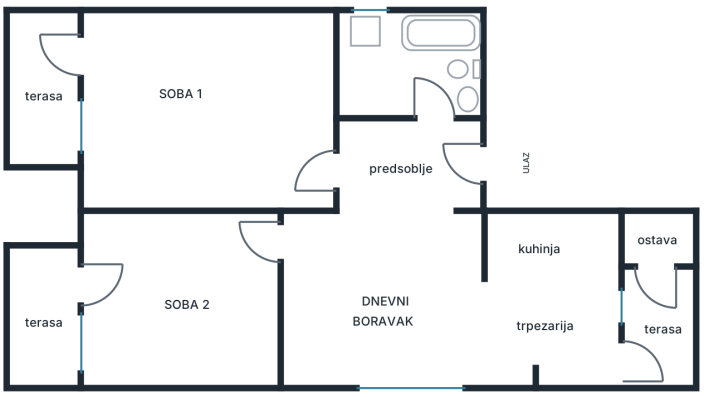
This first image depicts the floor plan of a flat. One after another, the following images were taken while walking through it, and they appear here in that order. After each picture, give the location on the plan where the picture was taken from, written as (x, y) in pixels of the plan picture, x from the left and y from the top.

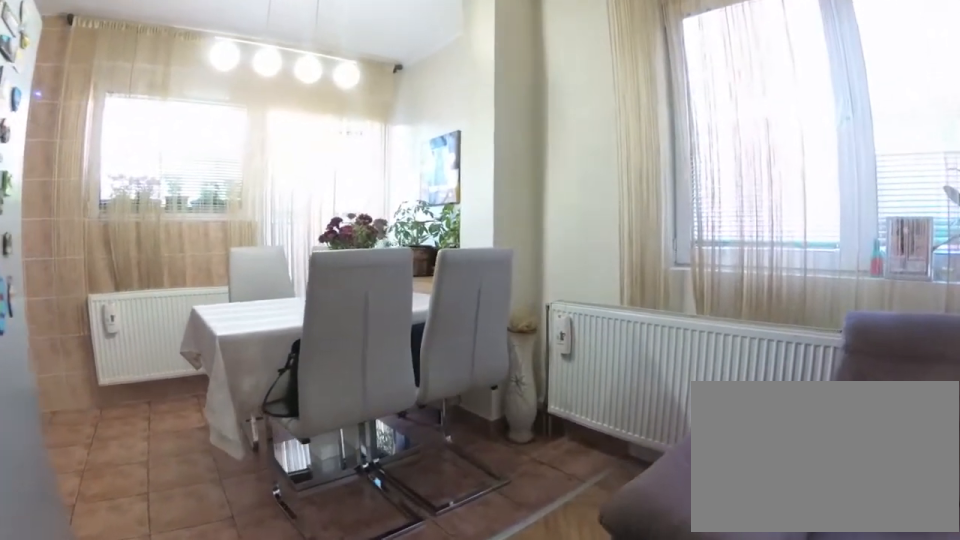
(401, 290)
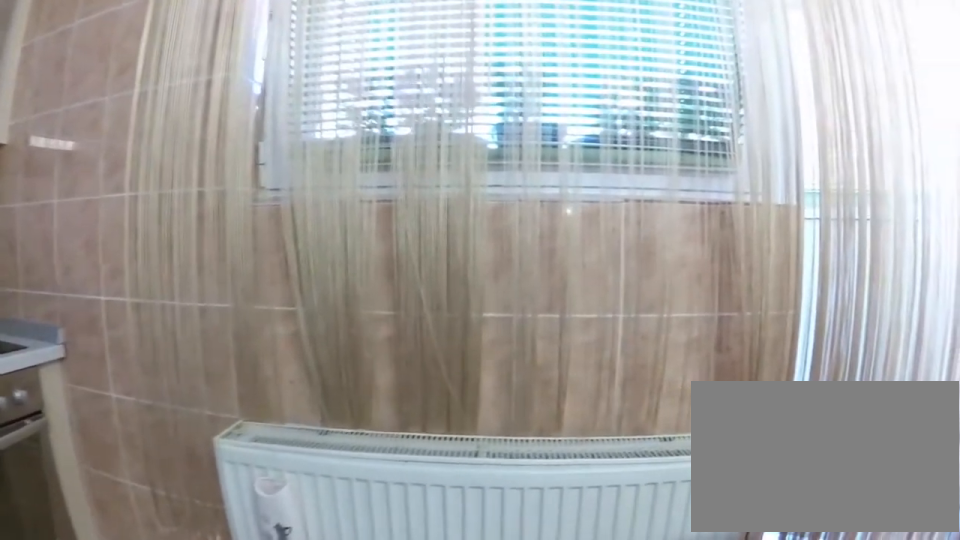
(554, 315)
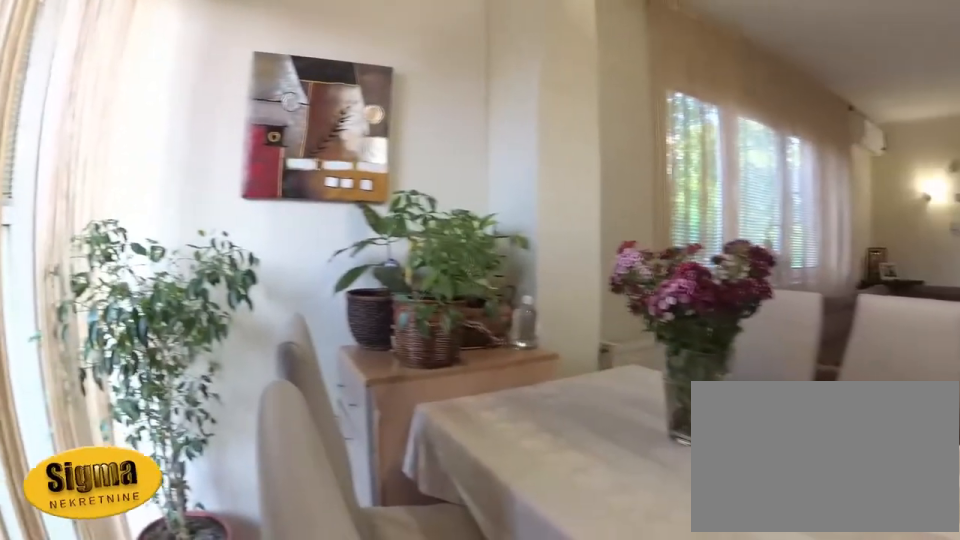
(584, 307)
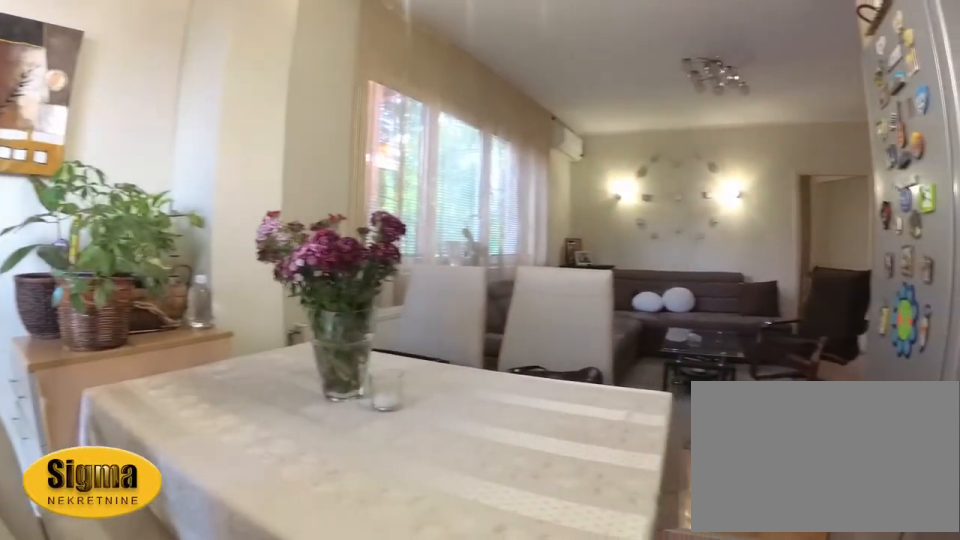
(593, 307)
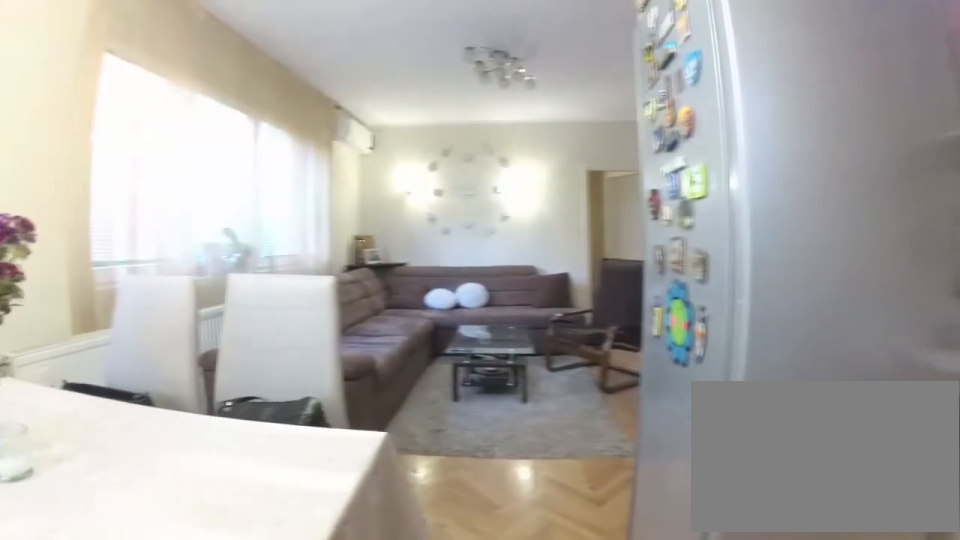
(584, 312)
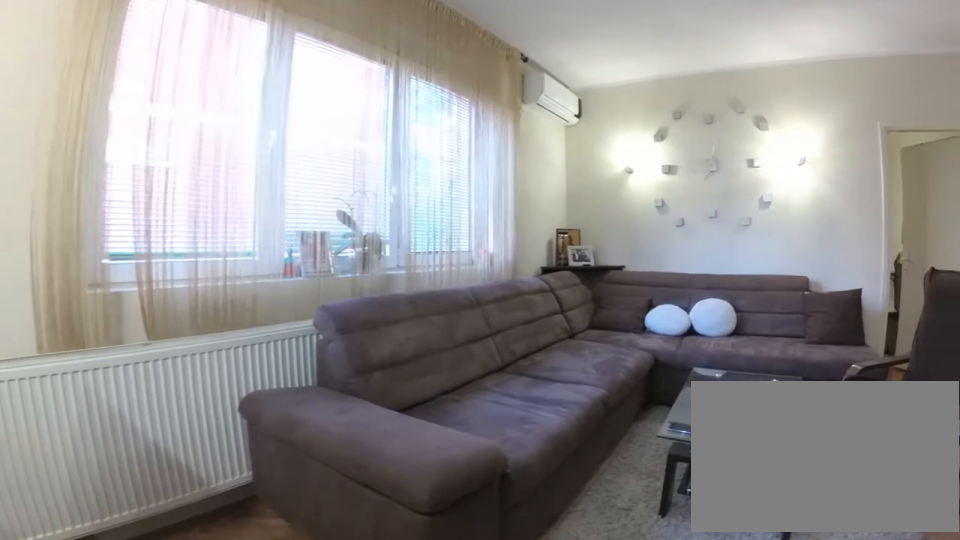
(514, 308)
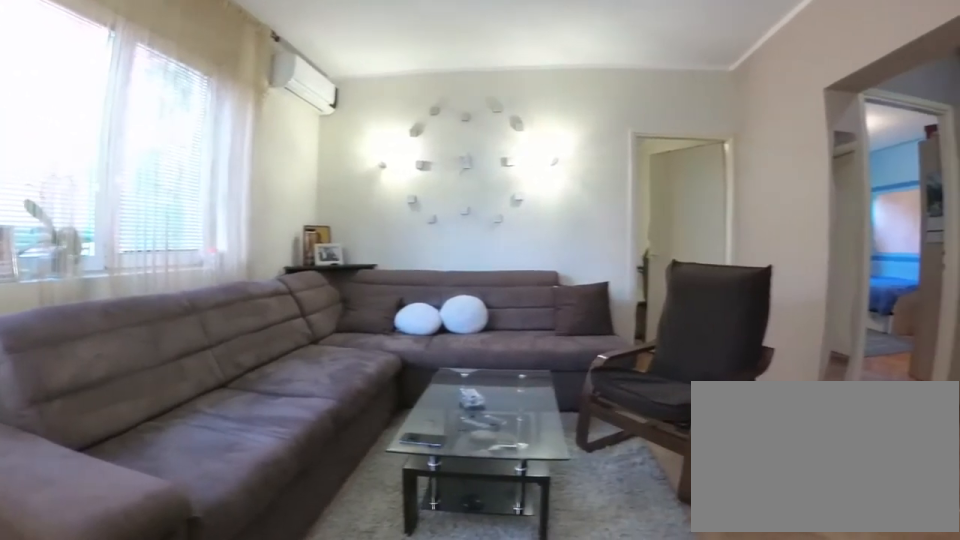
(503, 311)
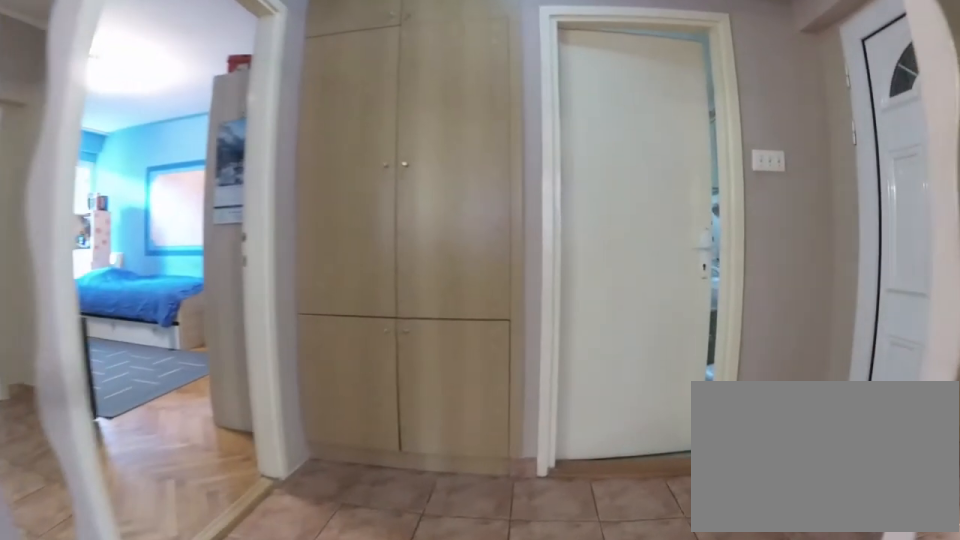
(440, 254)
